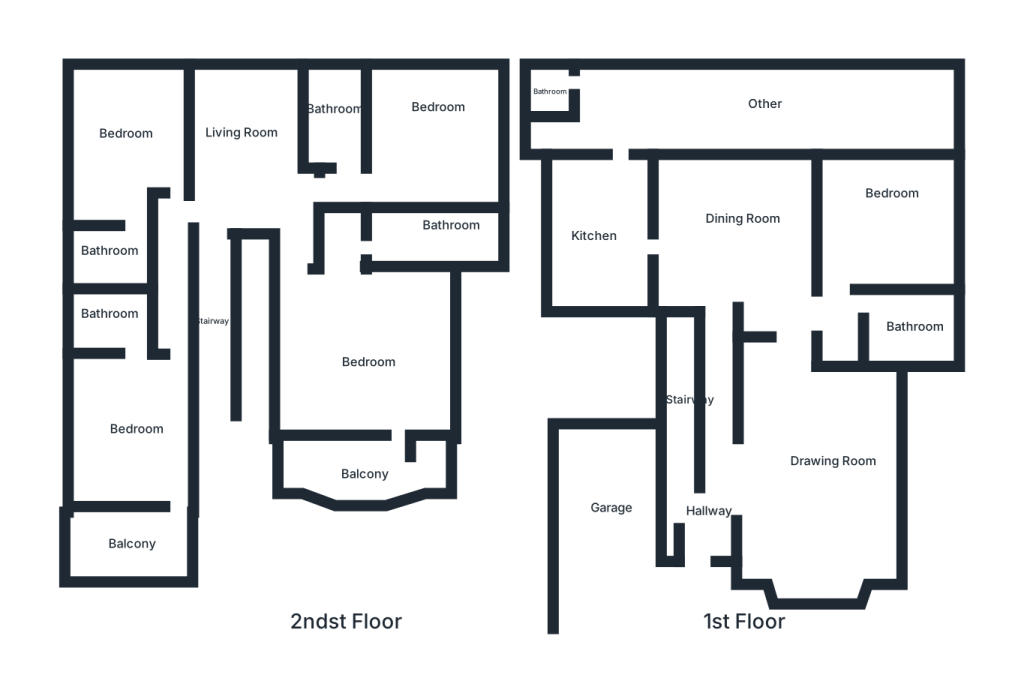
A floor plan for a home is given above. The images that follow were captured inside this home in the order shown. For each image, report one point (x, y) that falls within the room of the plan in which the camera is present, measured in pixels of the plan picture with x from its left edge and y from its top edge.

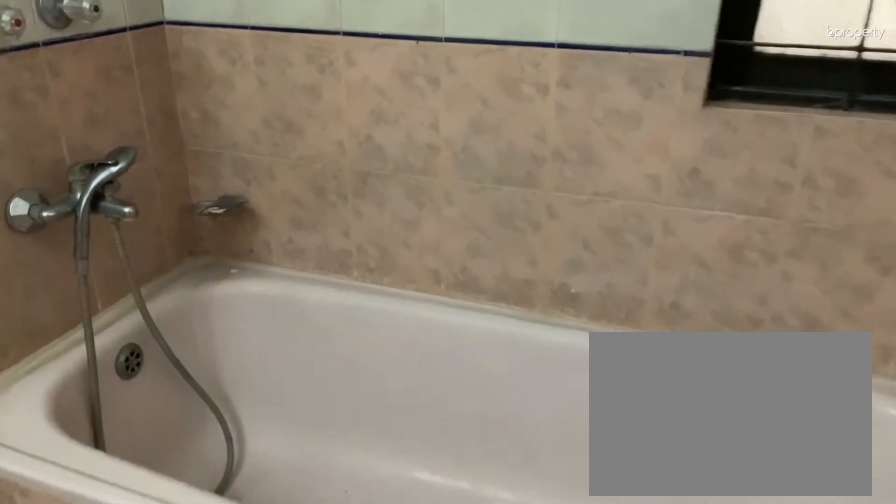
(102, 265)
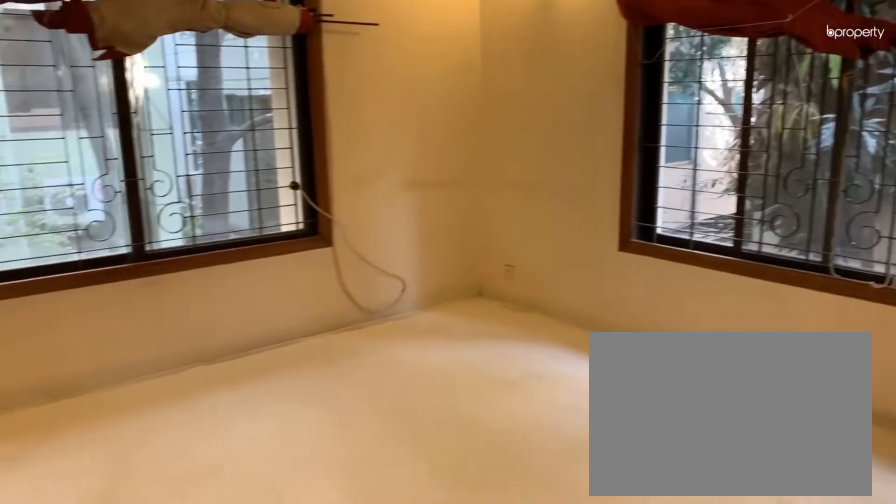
(437, 122)
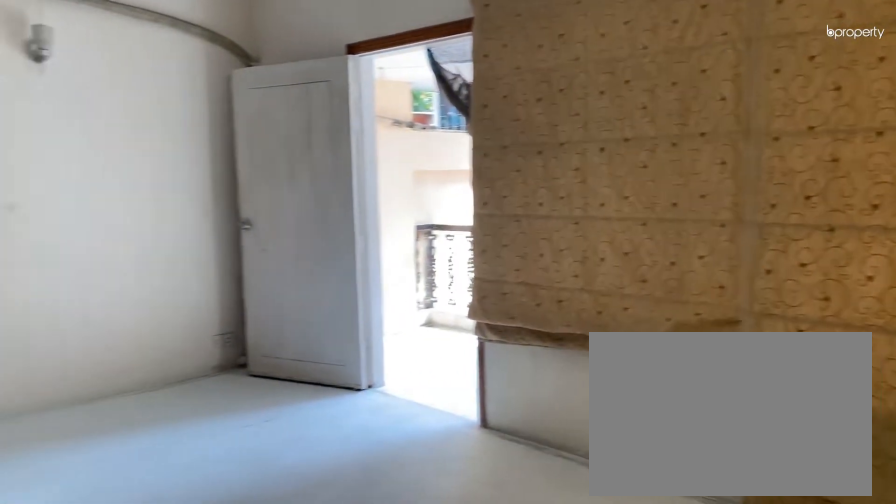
(354, 365)
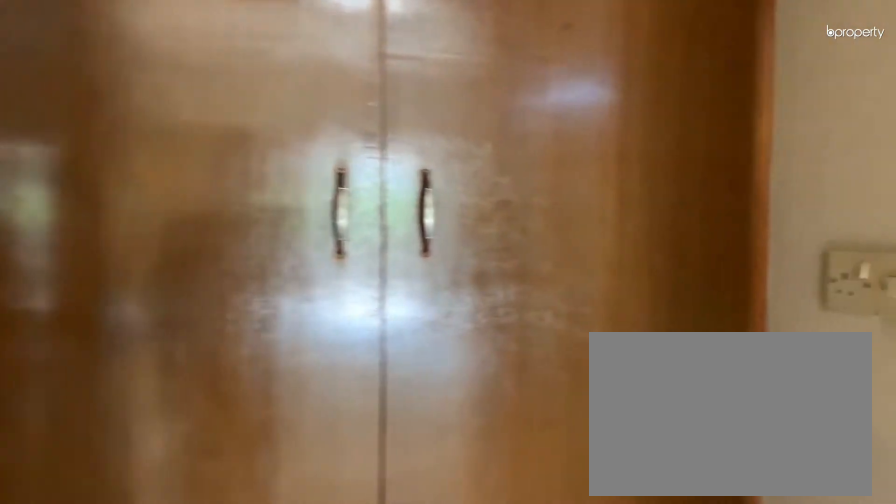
(341, 245)
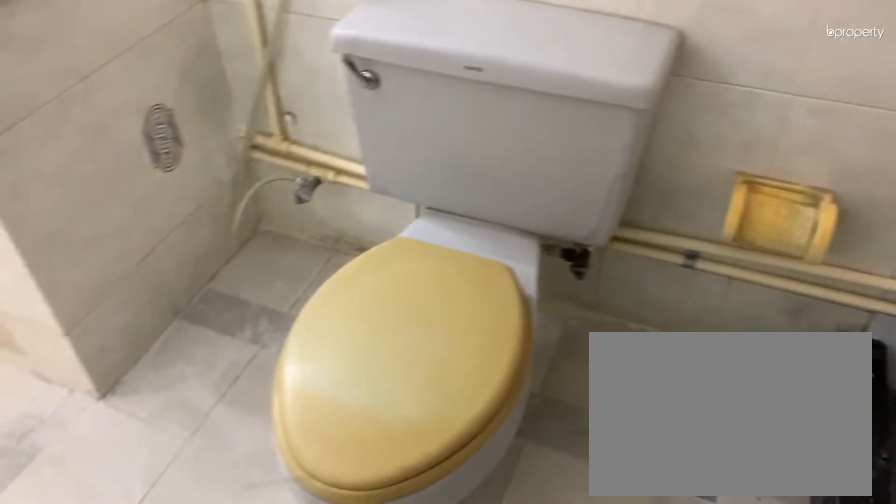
(451, 237)
